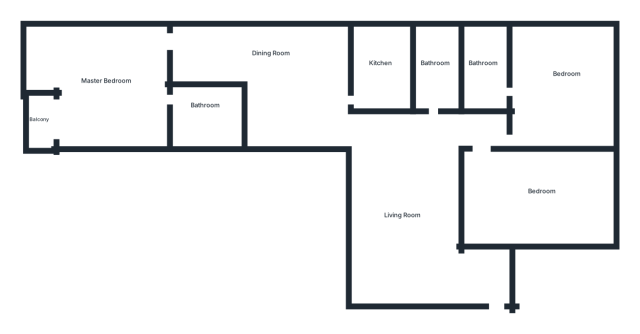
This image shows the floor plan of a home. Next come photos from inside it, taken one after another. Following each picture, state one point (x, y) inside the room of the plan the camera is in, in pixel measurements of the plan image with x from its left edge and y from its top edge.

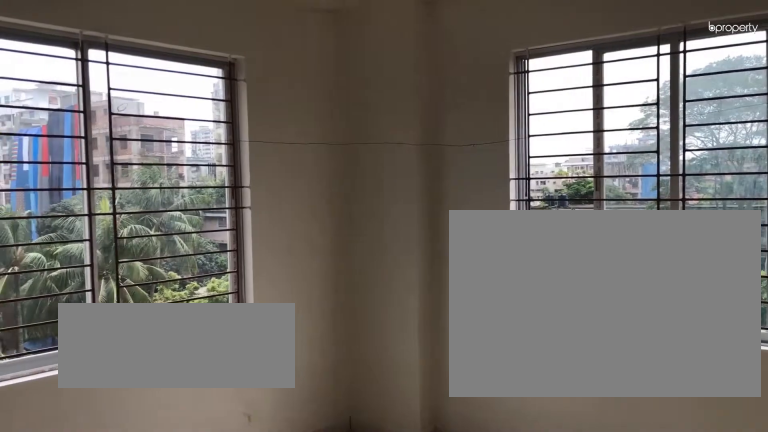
(569, 75)
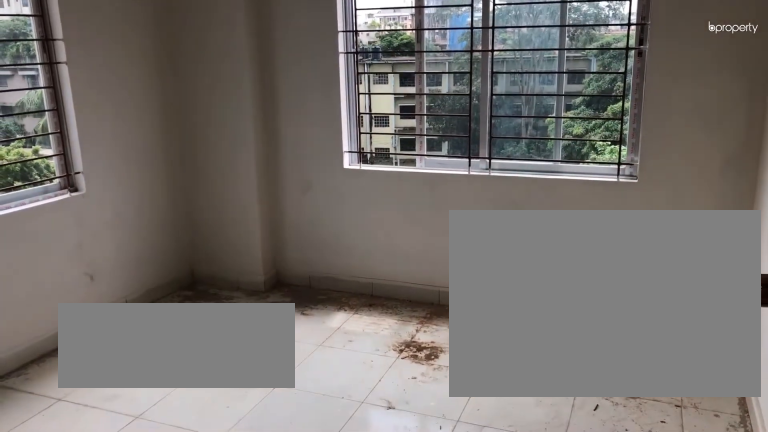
(569, 75)
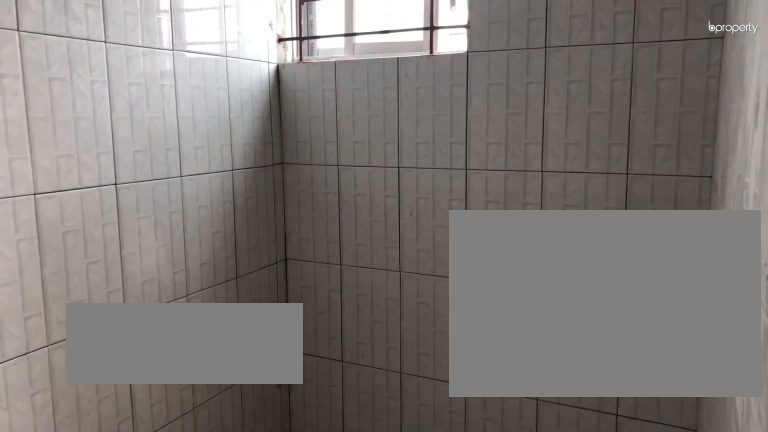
(480, 67)
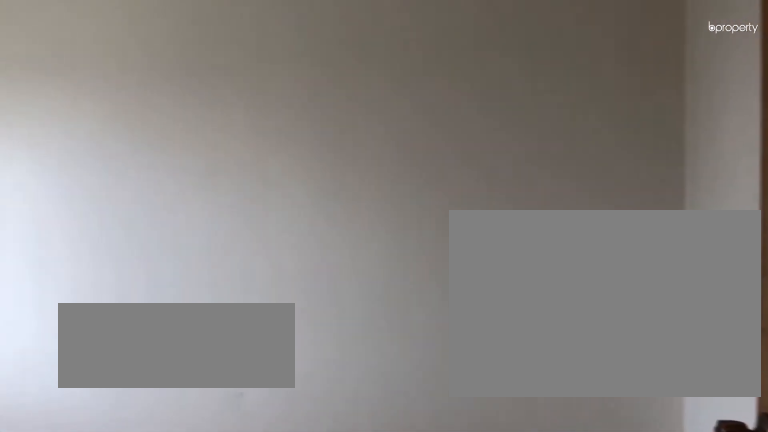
(542, 195)
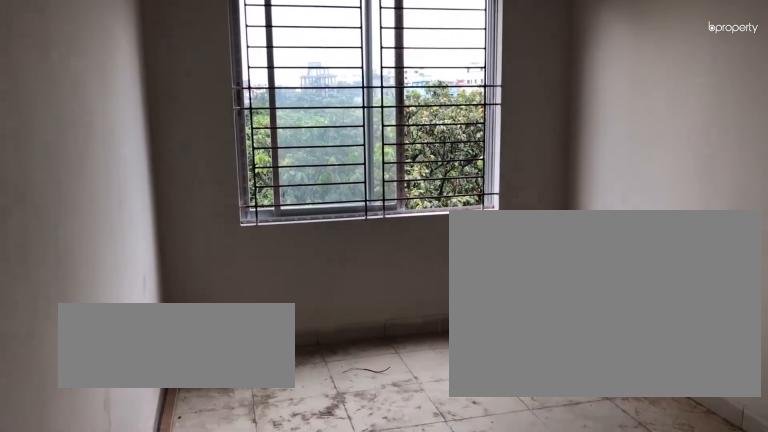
(542, 195)
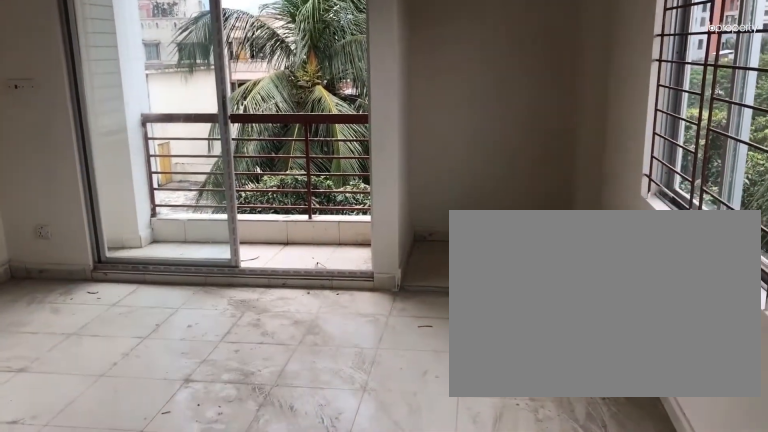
(96, 79)
